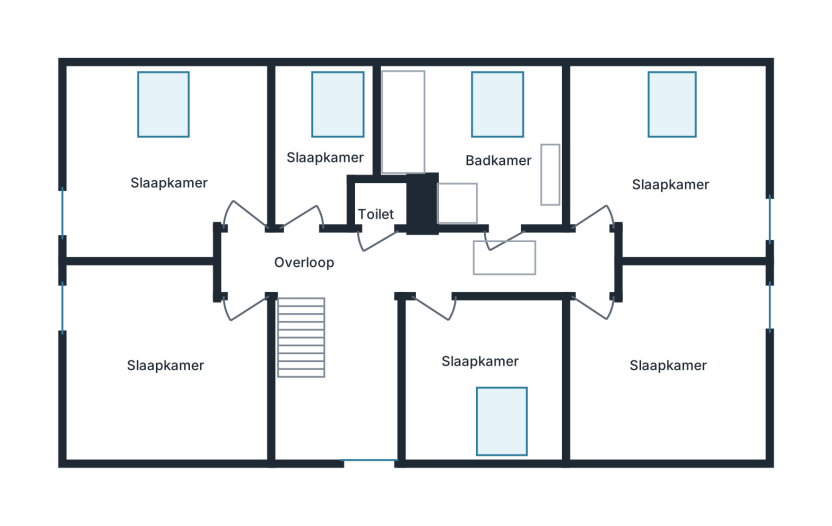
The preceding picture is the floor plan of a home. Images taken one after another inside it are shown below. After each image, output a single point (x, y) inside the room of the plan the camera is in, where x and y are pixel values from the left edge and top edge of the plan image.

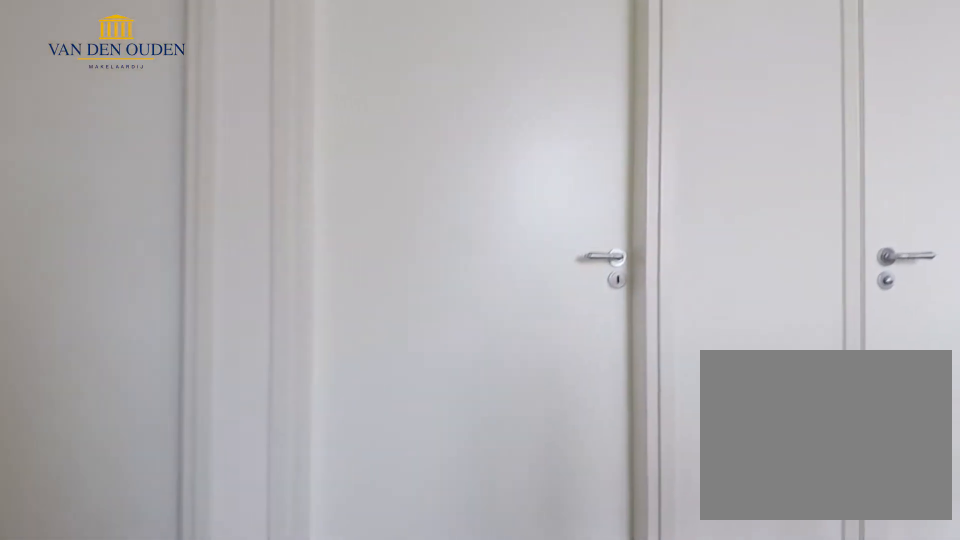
(407, 264)
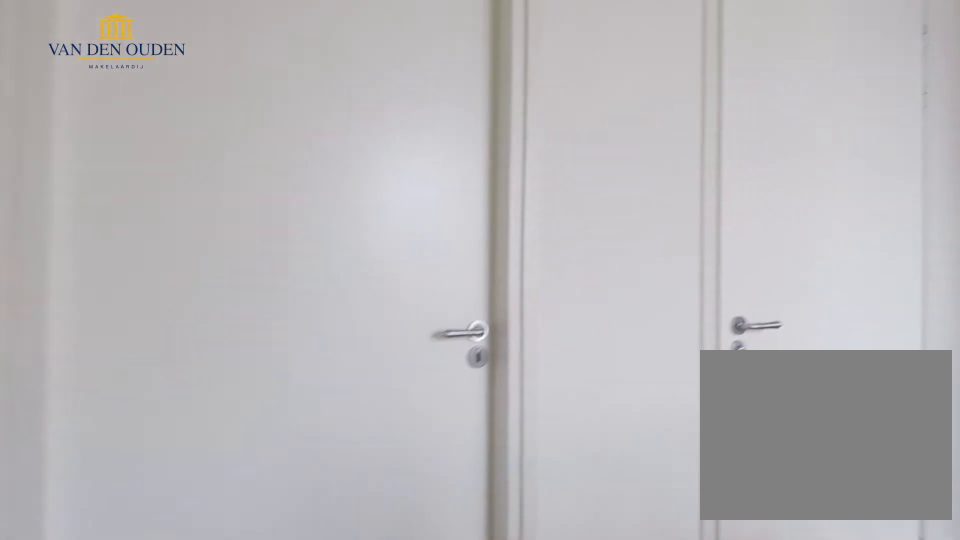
(407, 264)
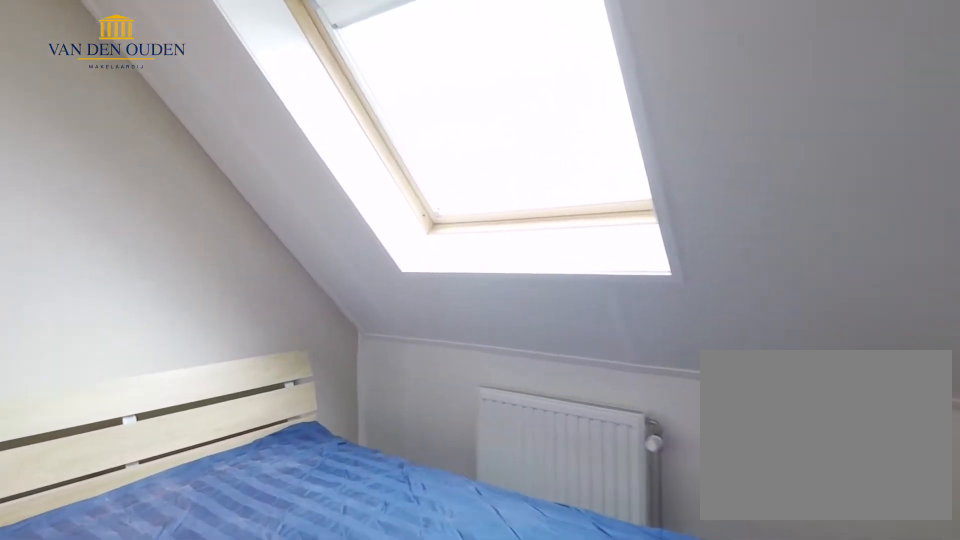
(484, 365)
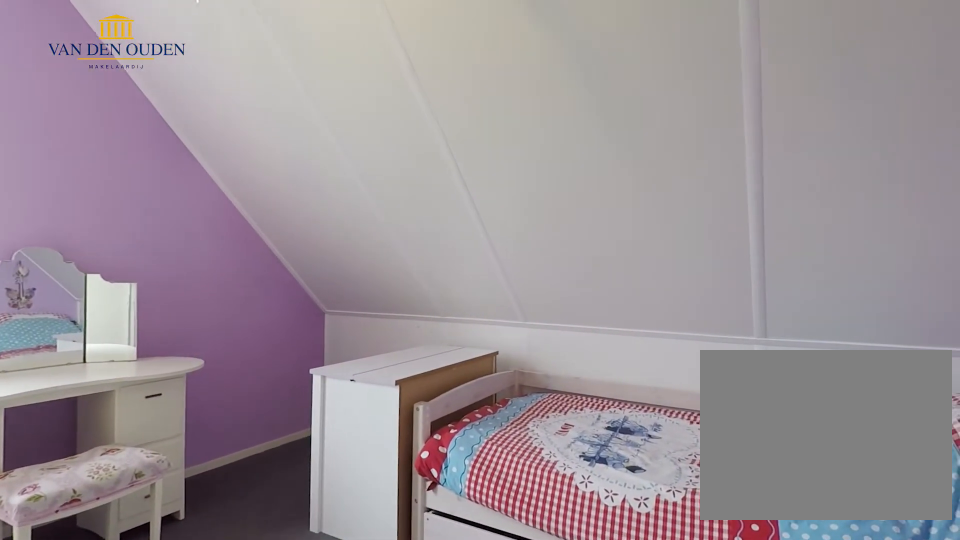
(669, 350)
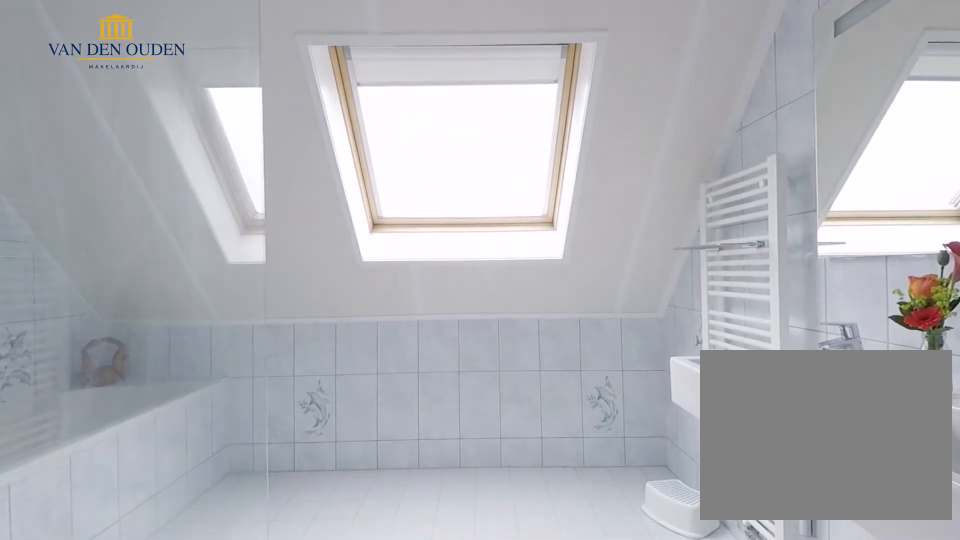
(487, 158)
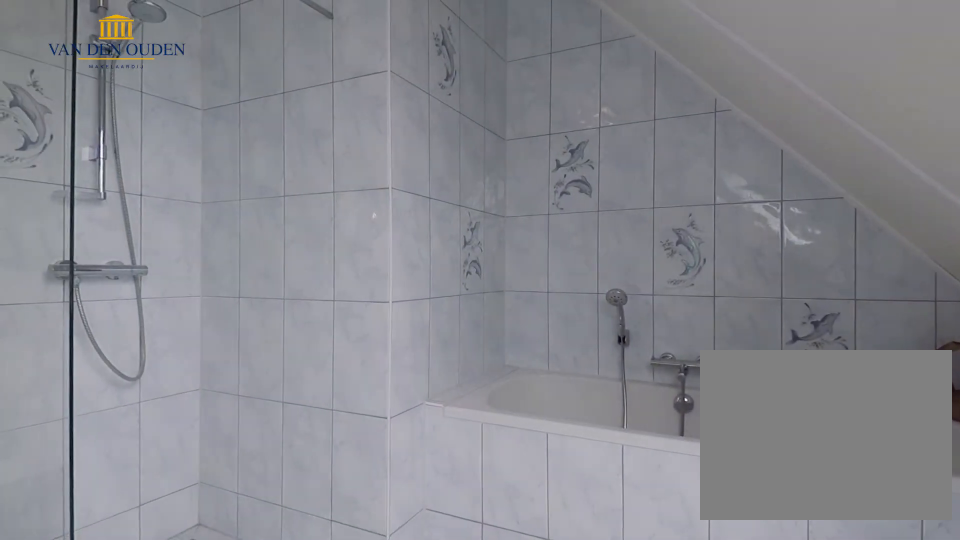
(487, 158)
